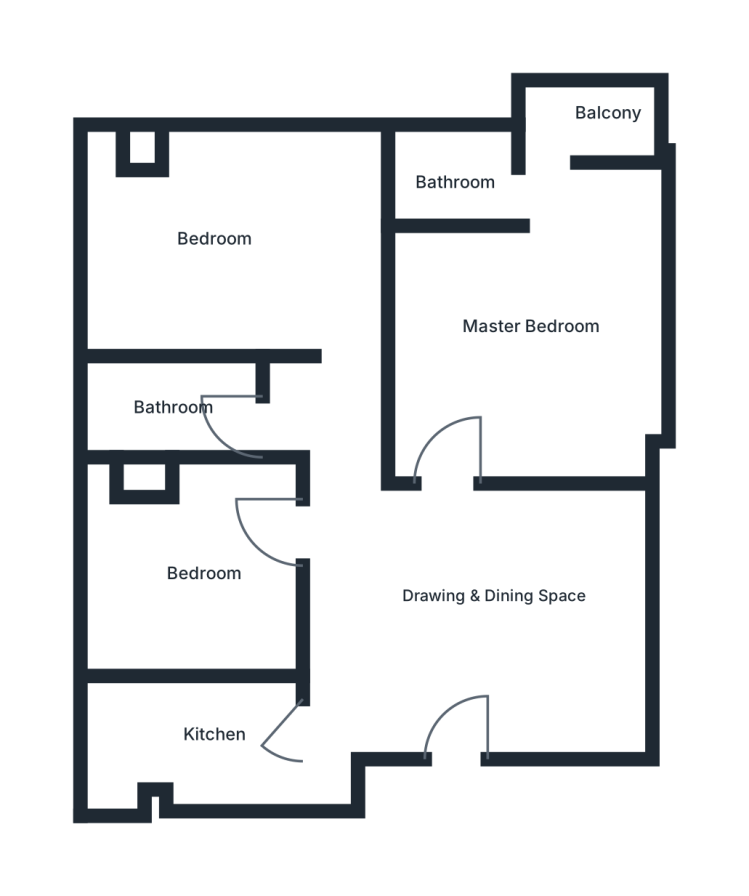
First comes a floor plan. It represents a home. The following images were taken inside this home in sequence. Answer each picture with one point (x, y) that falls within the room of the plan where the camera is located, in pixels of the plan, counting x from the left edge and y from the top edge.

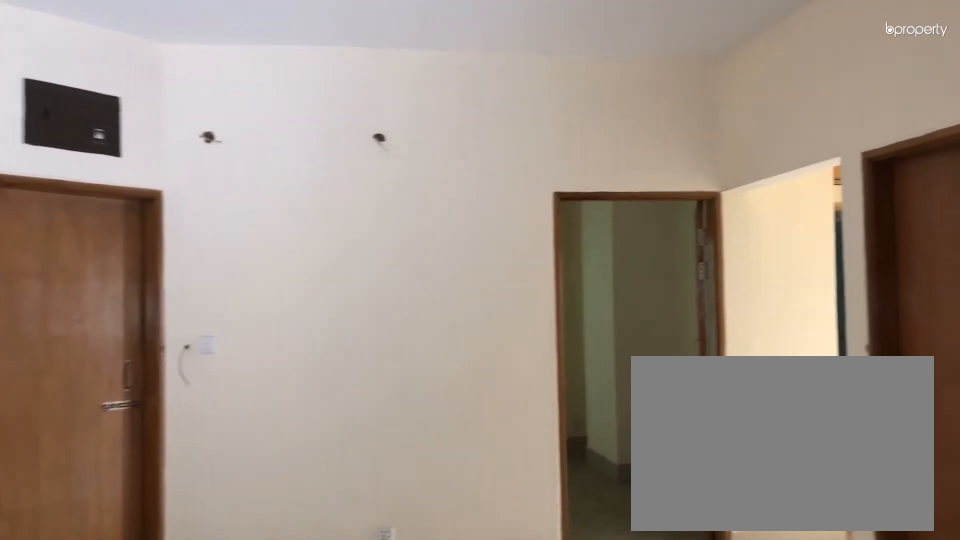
(440, 605)
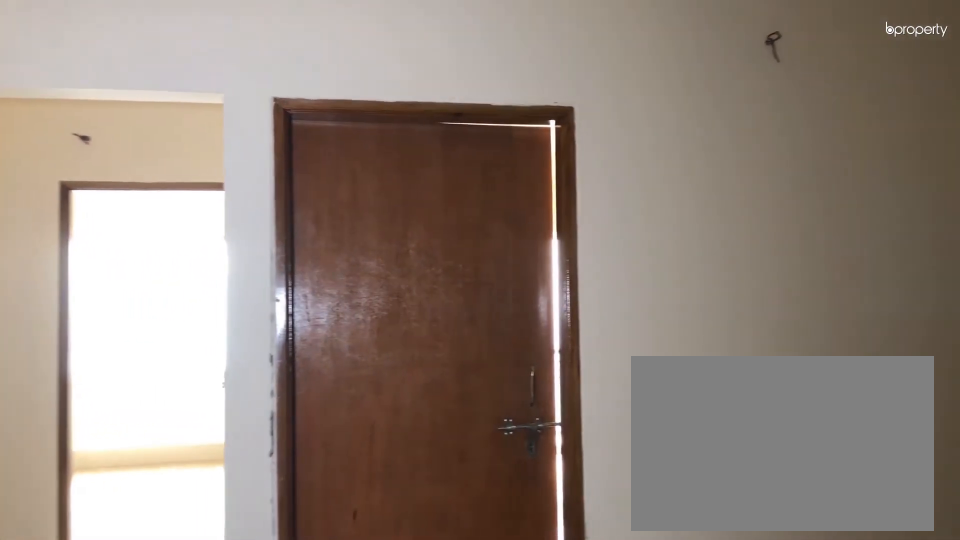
(440, 605)
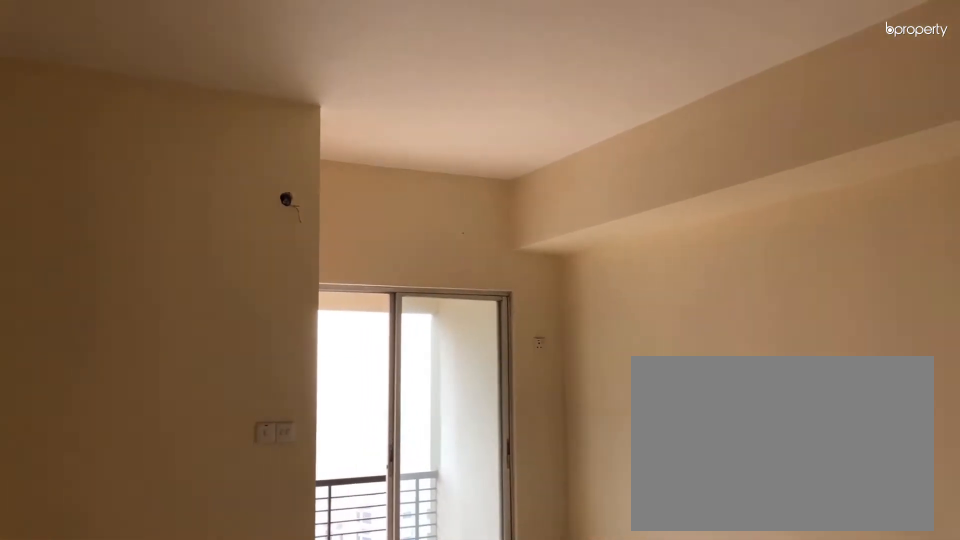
(556, 317)
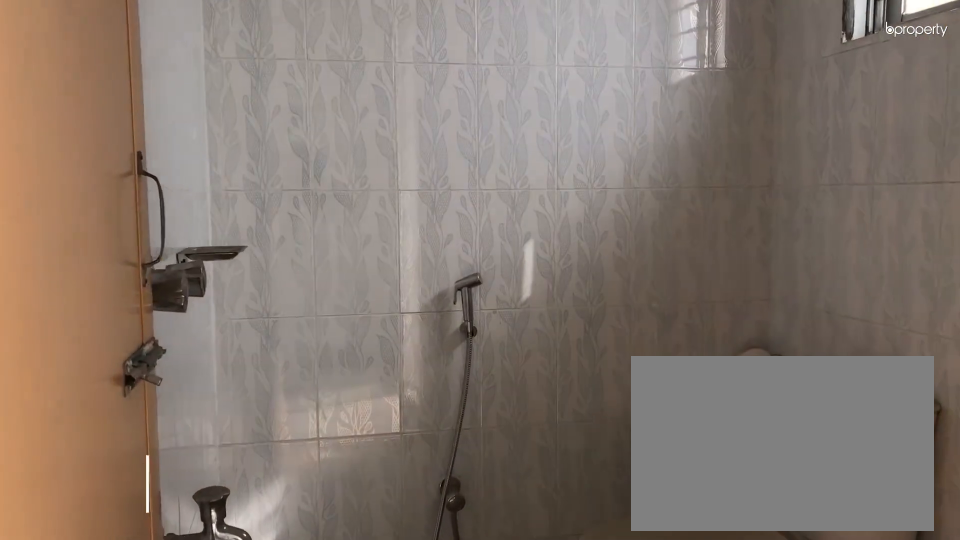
(456, 180)
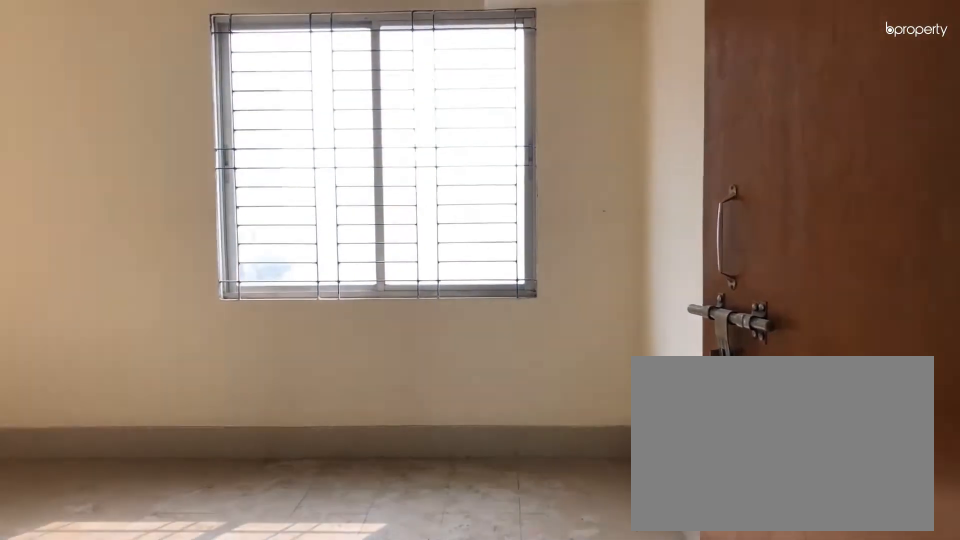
(336, 332)
